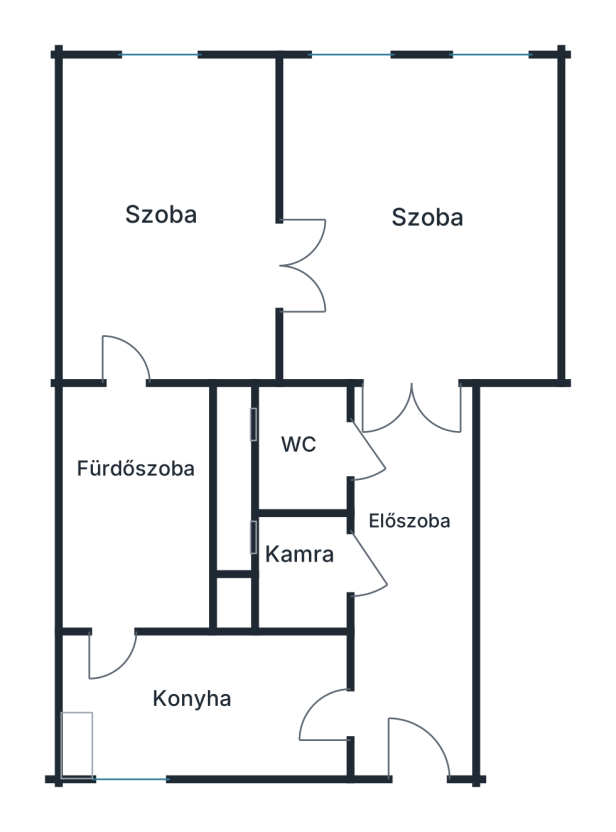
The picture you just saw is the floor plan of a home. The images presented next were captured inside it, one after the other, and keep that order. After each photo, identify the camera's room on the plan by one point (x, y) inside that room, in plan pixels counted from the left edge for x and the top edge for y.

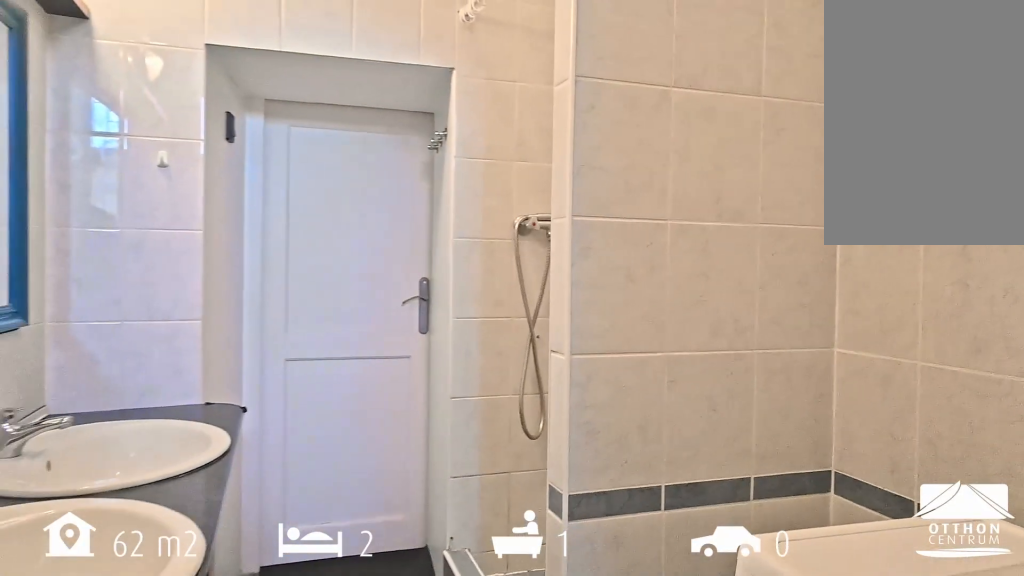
(138, 512)
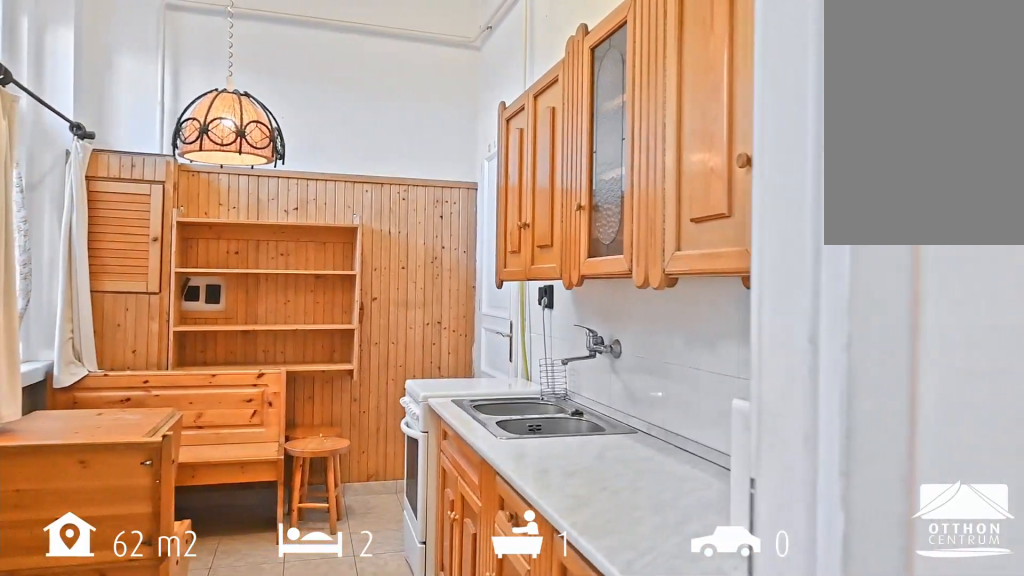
(208, 706)
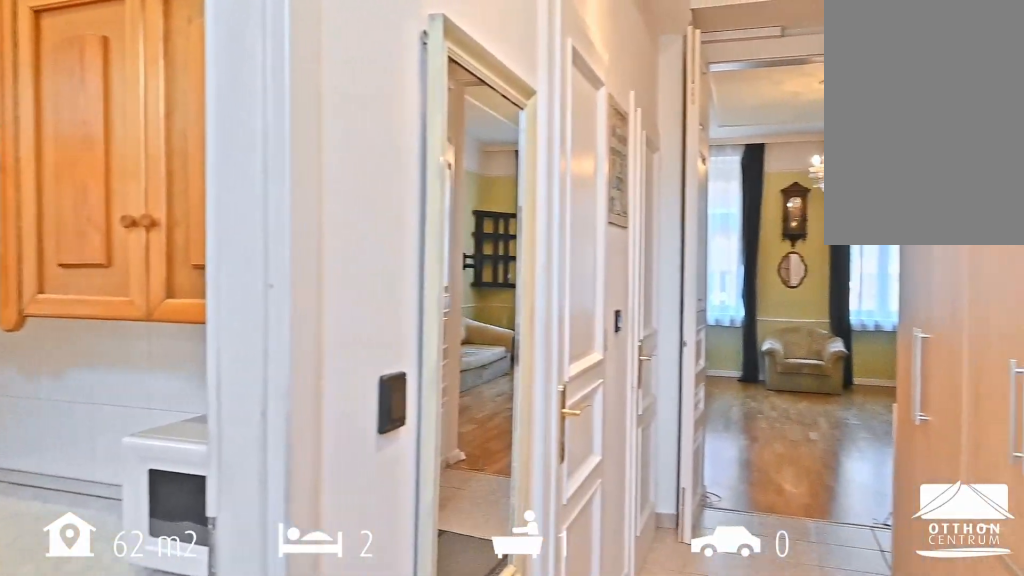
(411, 582)
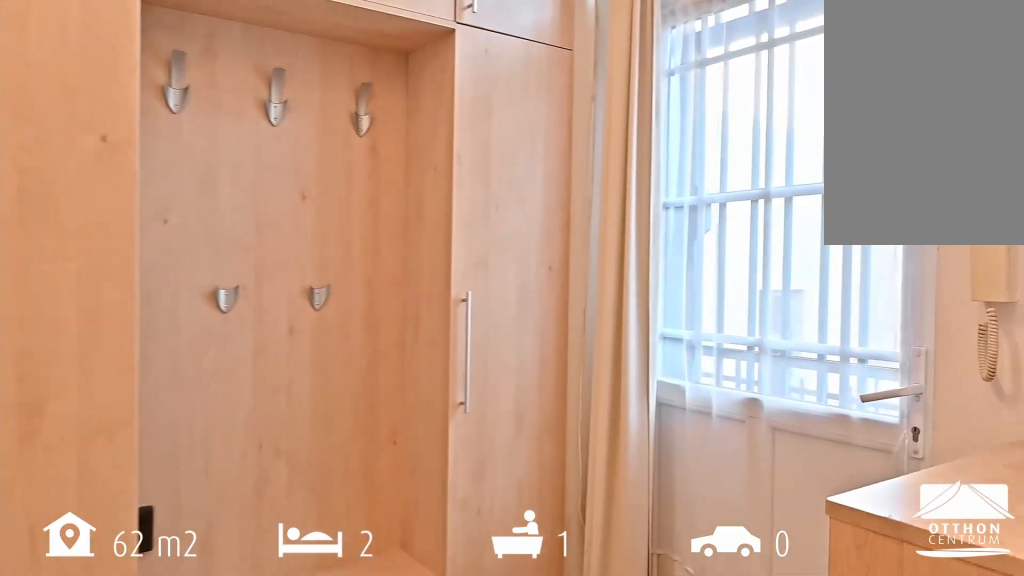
(412, 582)
